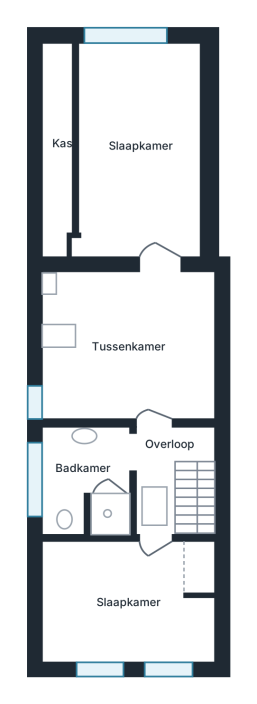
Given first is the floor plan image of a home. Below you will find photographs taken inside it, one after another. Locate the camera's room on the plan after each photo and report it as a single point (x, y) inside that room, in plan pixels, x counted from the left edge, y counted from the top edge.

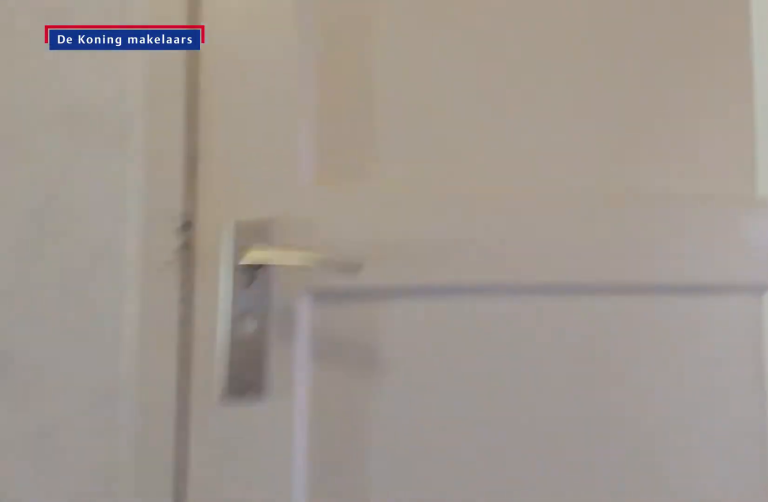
(161, 469)
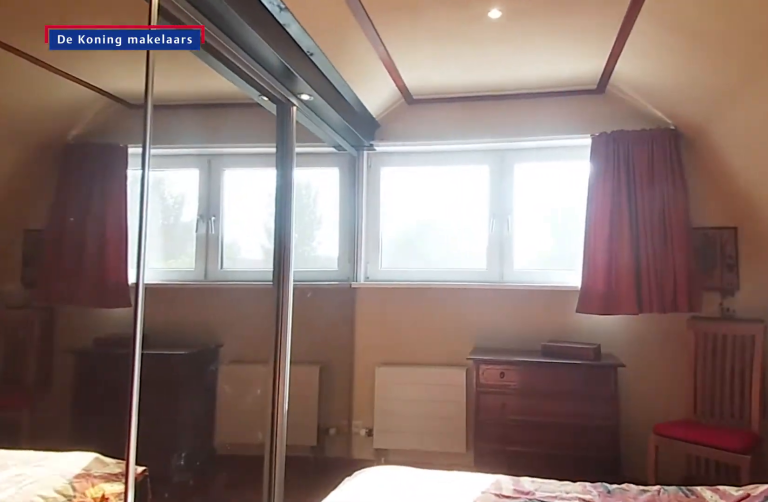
(134, 247)
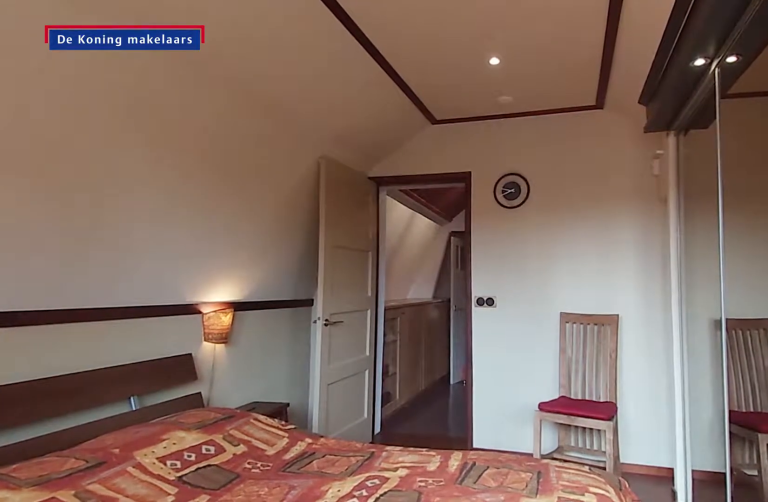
(134, 247)
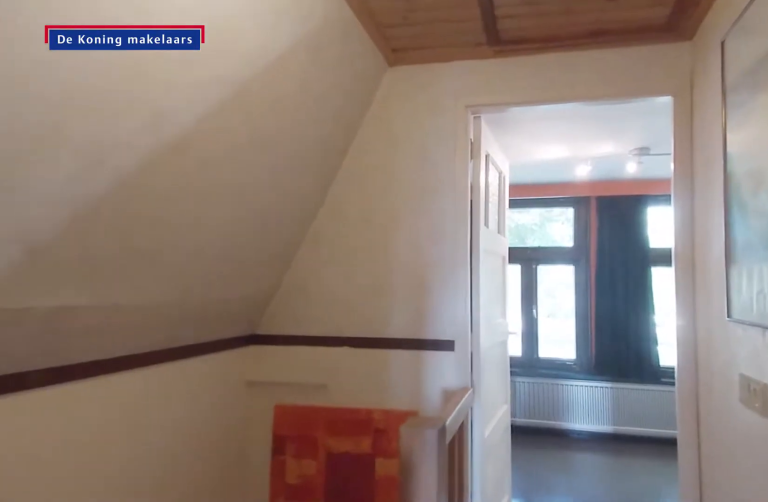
(162, 468)
